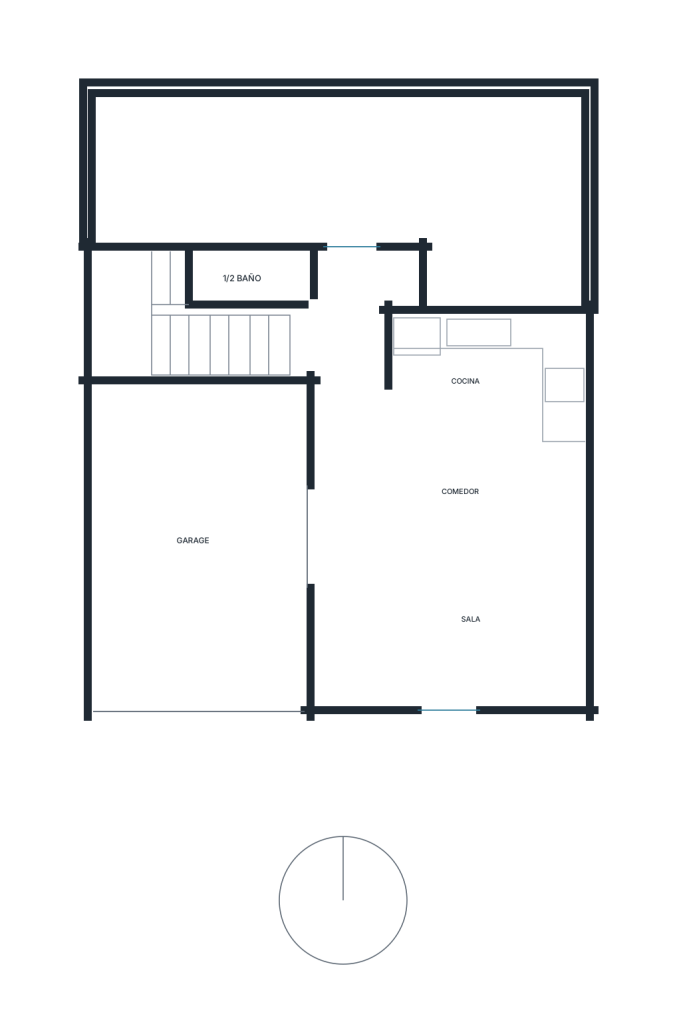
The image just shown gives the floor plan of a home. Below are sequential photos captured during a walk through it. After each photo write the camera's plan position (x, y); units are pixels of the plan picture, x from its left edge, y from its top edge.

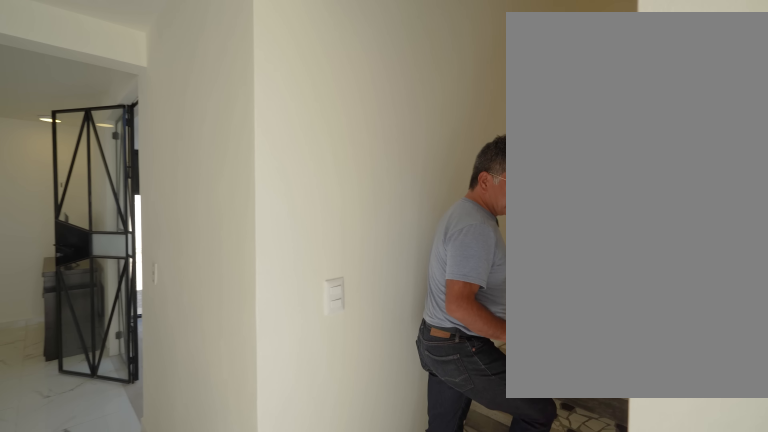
(340, 274)
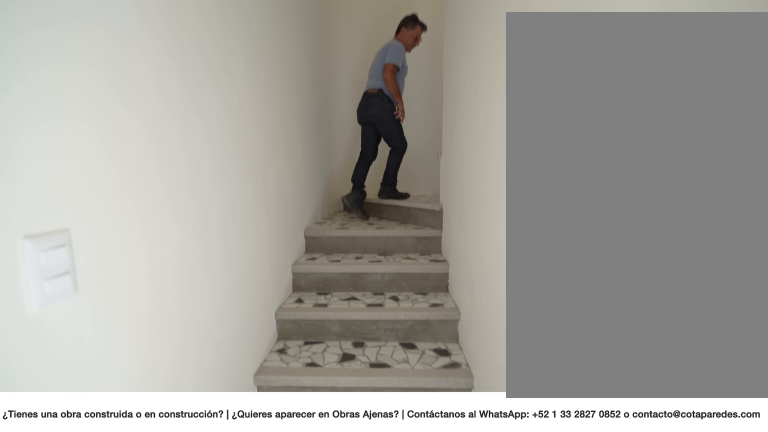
(282, 338)
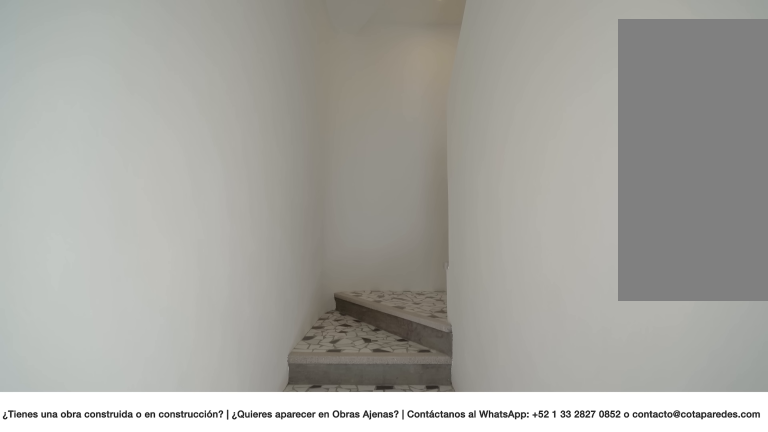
(303, 336)
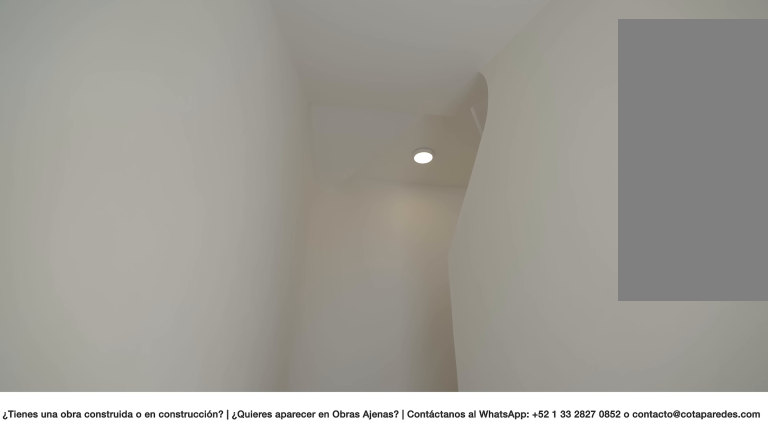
(303, 335)
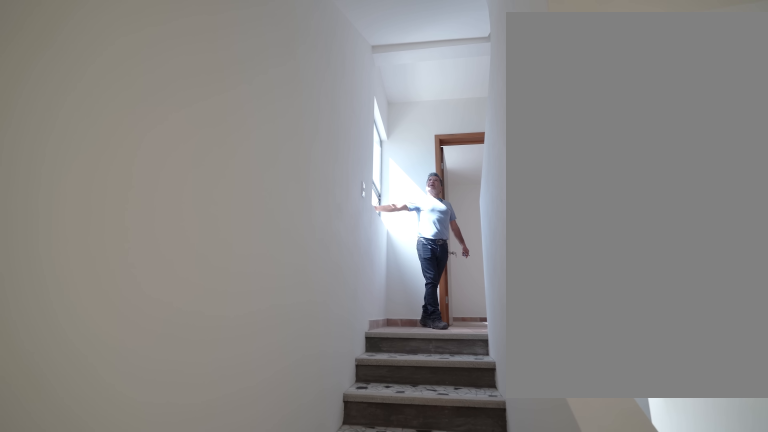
(120, 342)
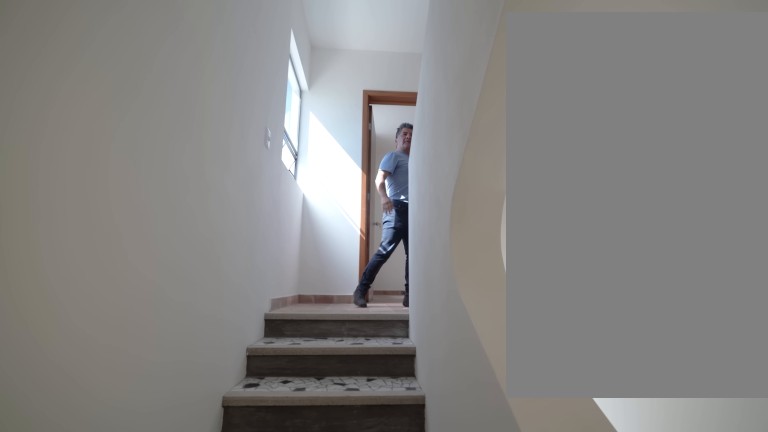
(120, 342)
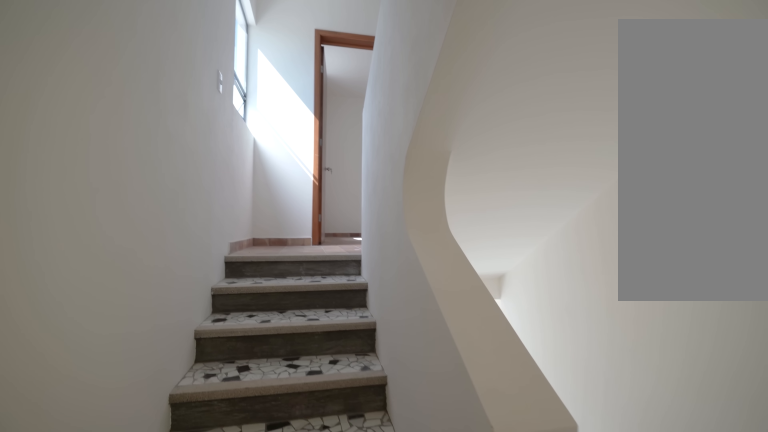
(118, 310)
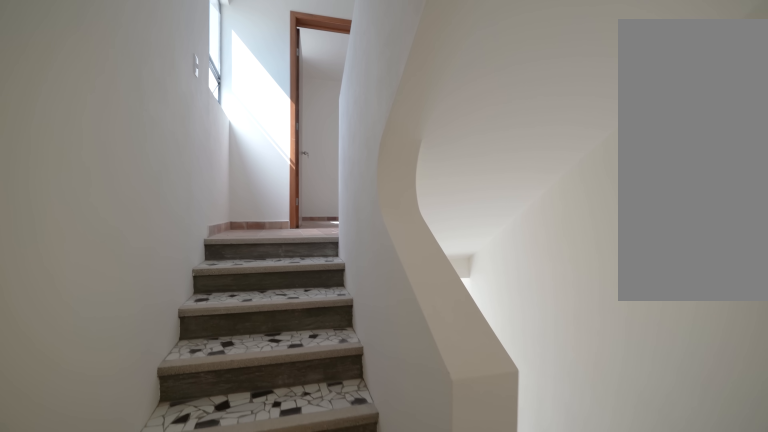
(120, 283)
